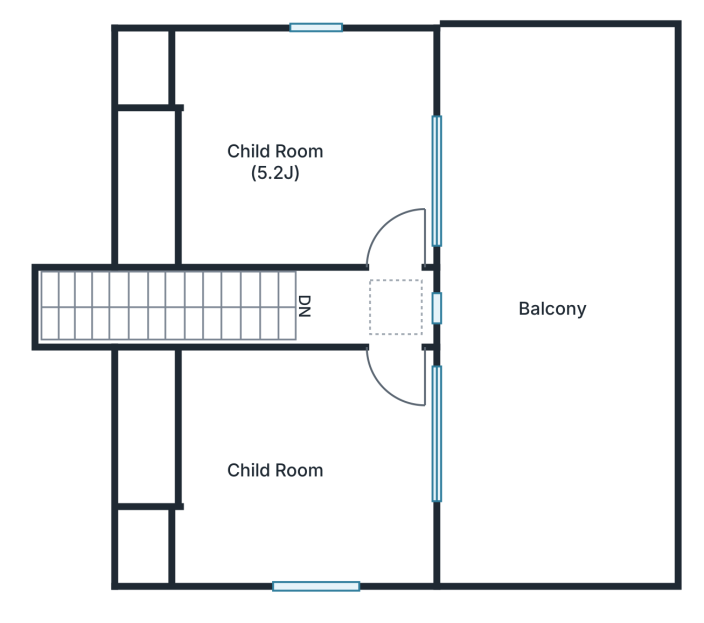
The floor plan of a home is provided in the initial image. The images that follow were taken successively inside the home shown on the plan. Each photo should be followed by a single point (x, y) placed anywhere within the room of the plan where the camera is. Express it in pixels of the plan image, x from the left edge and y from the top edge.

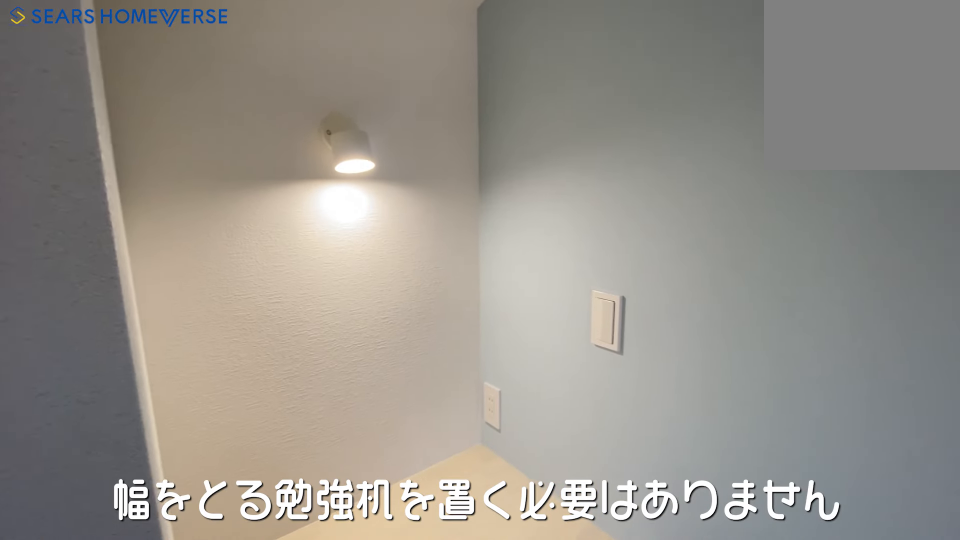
(291, 159)
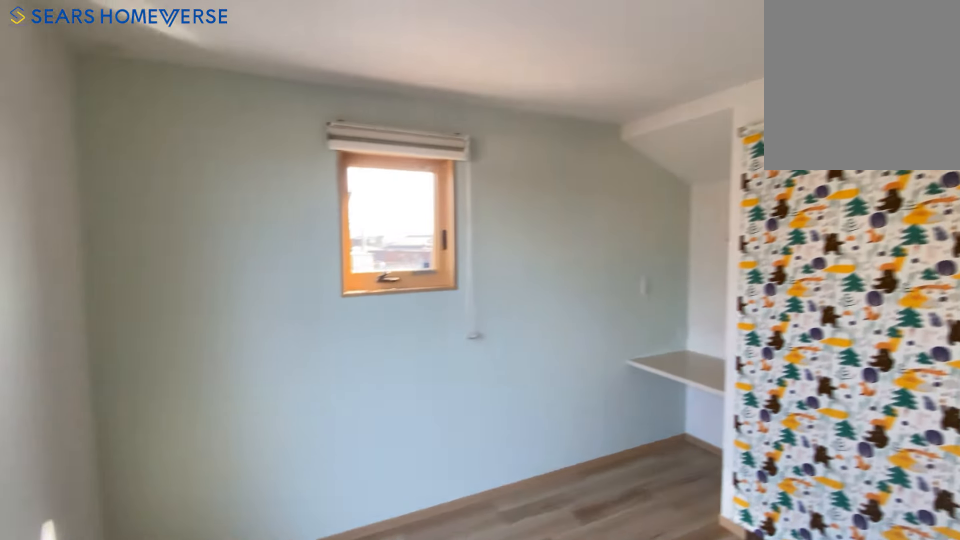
(300, 450)
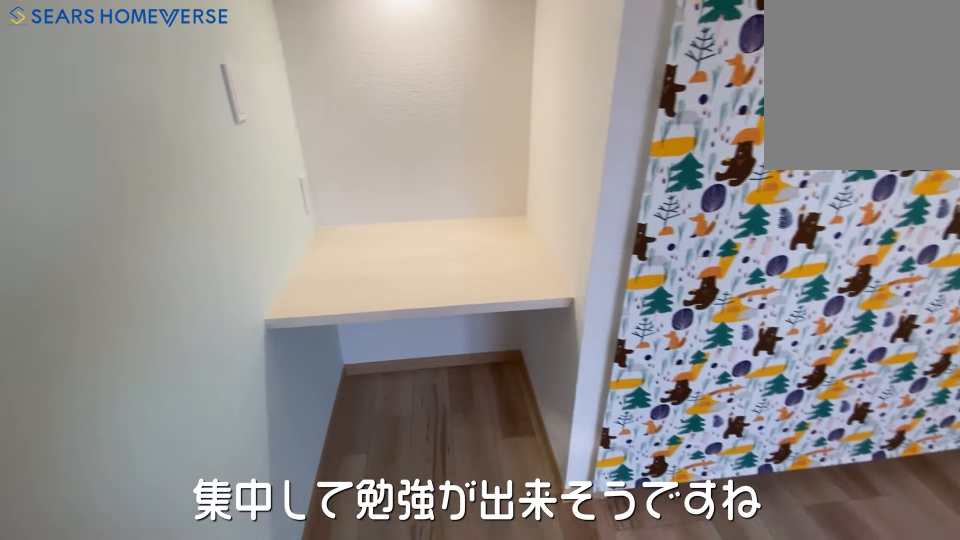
(298, 445)
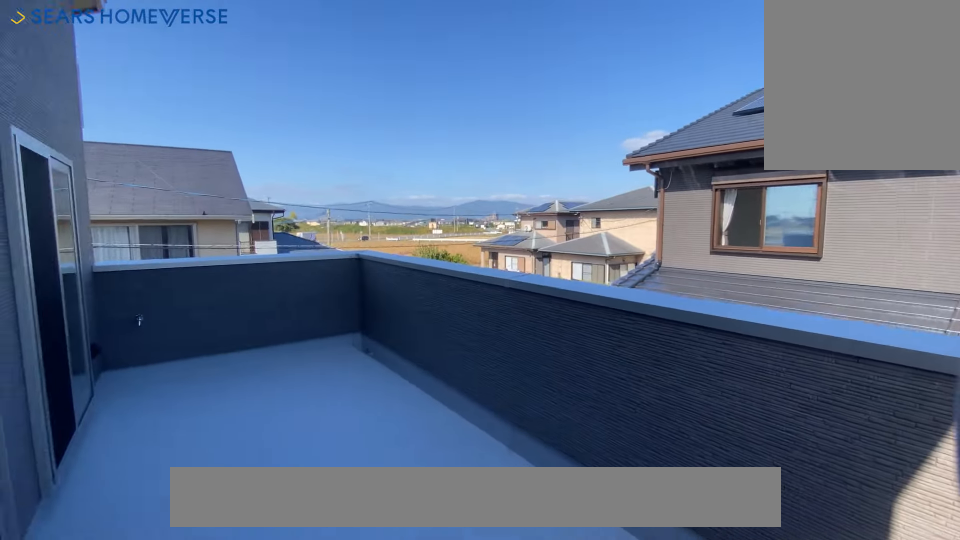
(554, 311)
